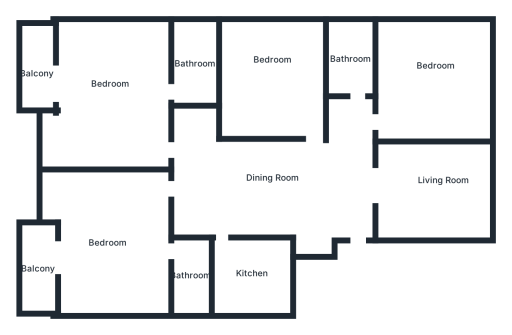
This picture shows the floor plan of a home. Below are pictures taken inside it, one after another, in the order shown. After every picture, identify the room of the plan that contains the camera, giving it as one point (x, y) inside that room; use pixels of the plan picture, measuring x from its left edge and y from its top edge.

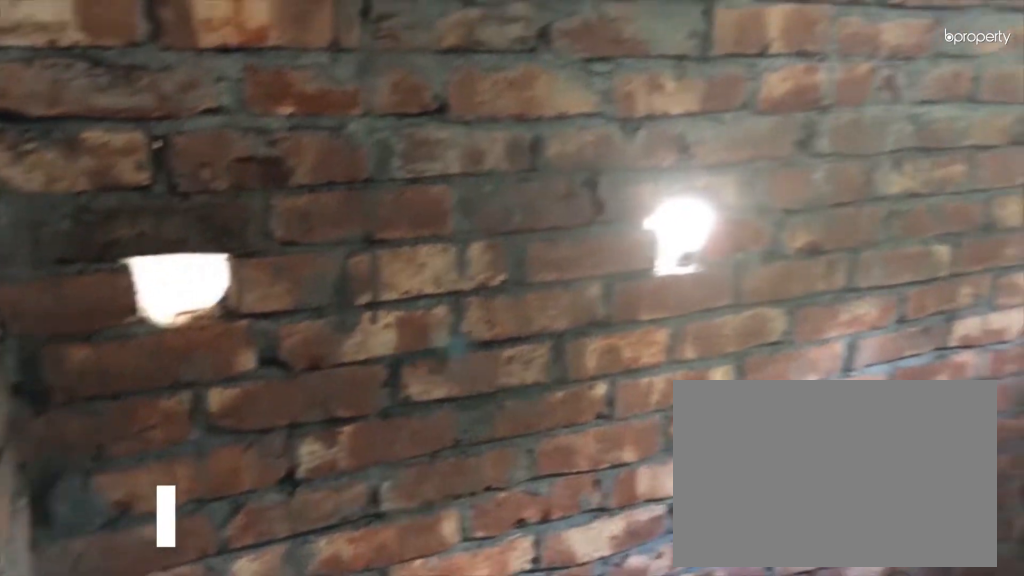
(349, 48)
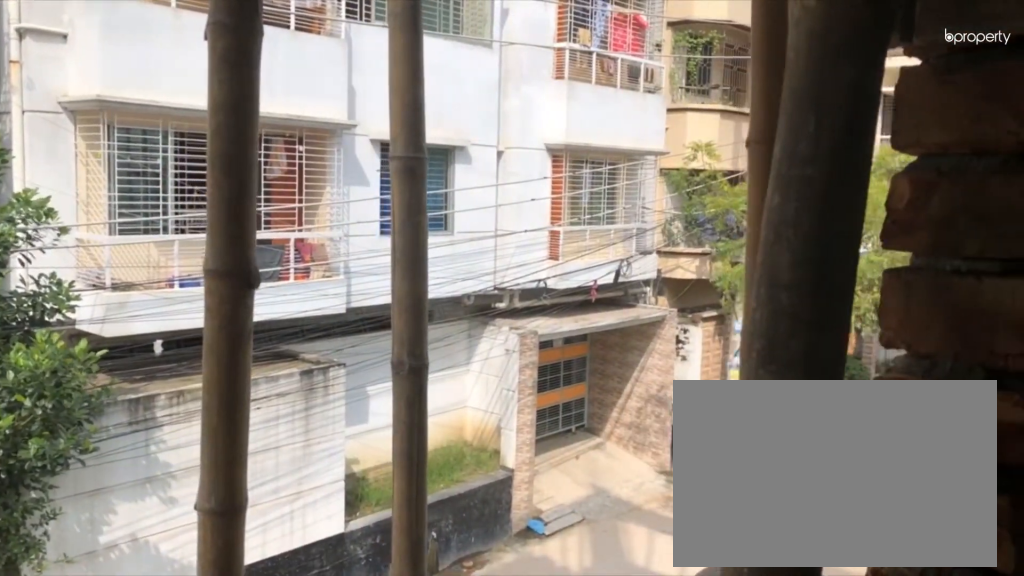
(40, 67)
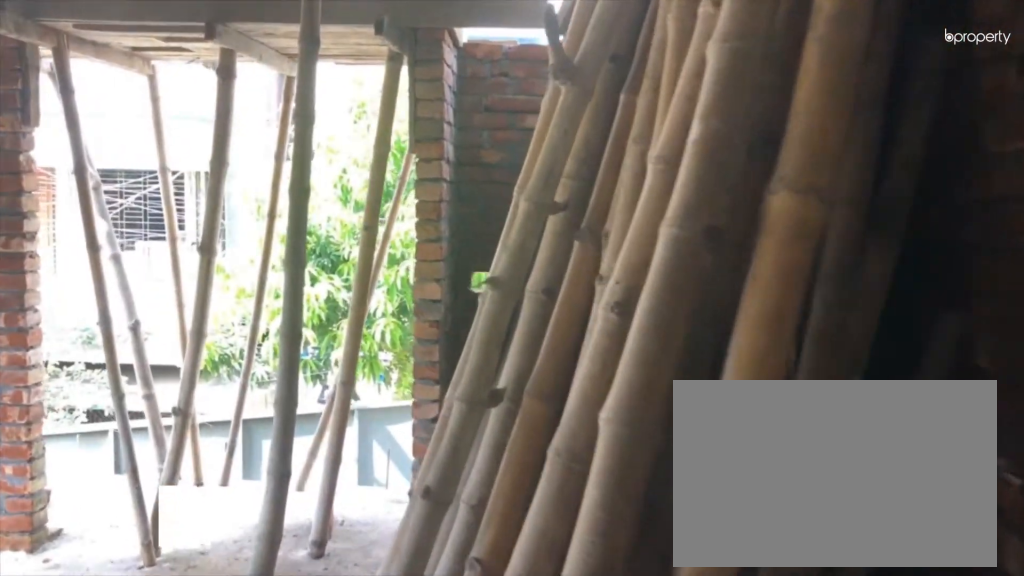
(106, 237)
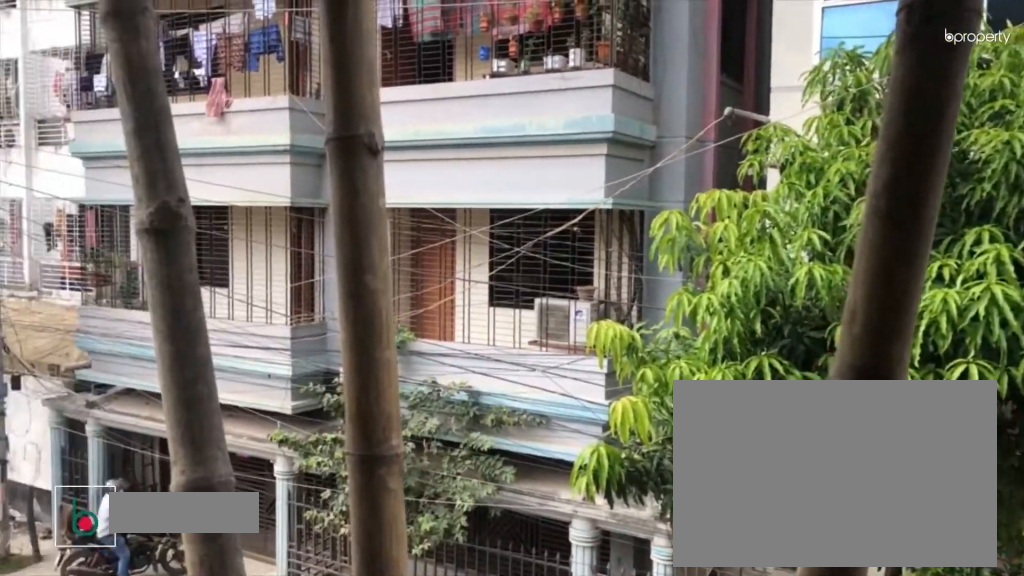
(37, 264)
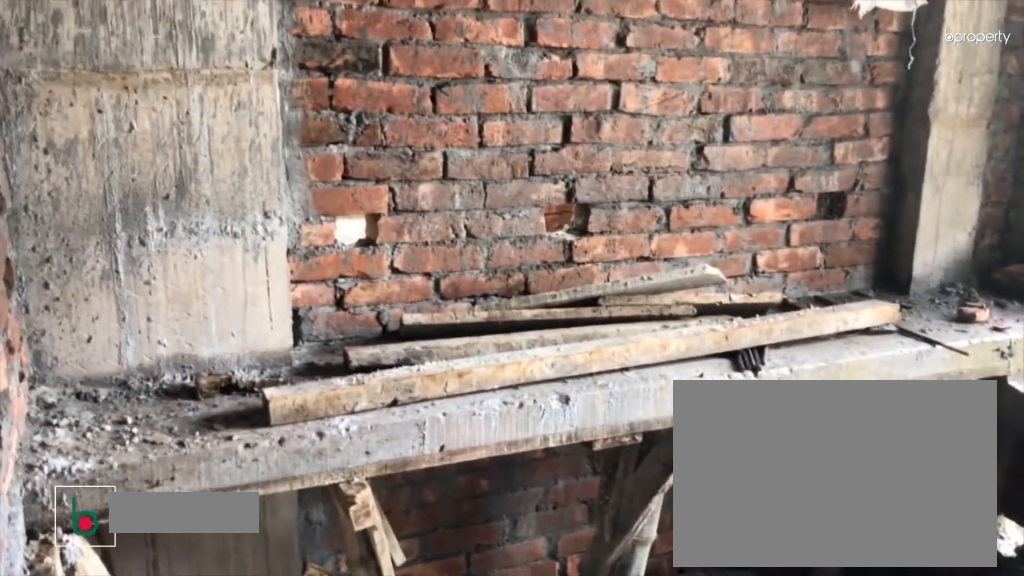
(256, 265)
